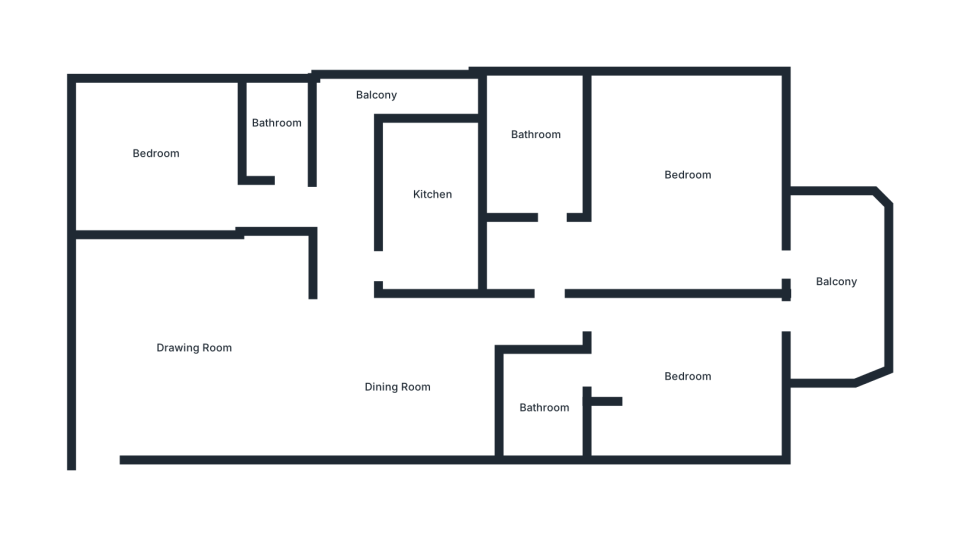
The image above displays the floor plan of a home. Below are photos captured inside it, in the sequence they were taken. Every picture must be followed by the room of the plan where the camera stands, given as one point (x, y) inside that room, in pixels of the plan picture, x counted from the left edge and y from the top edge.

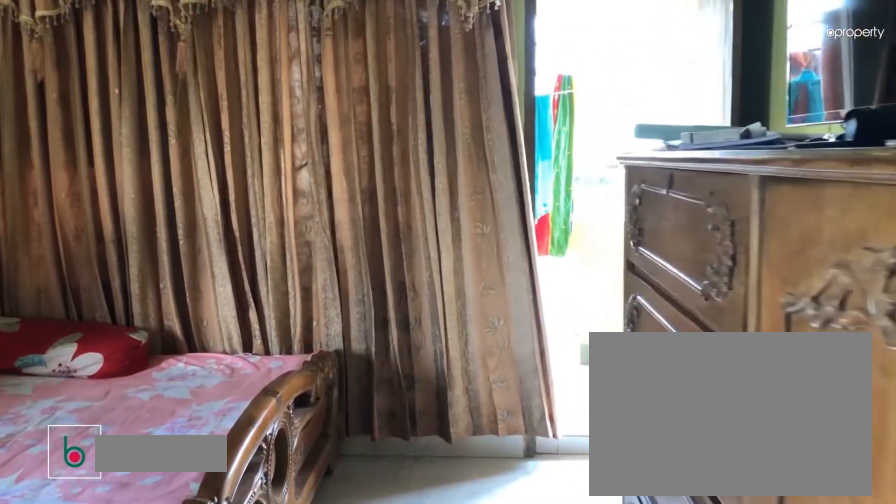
(683, 172)
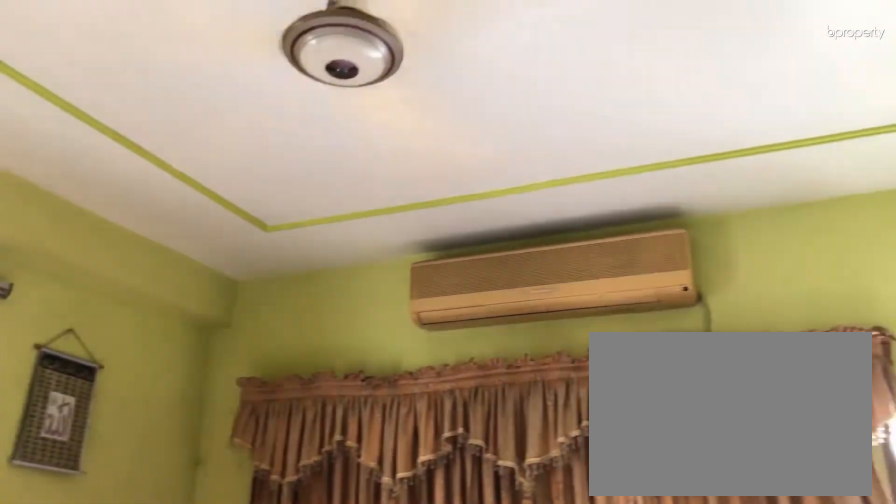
(683, 172)
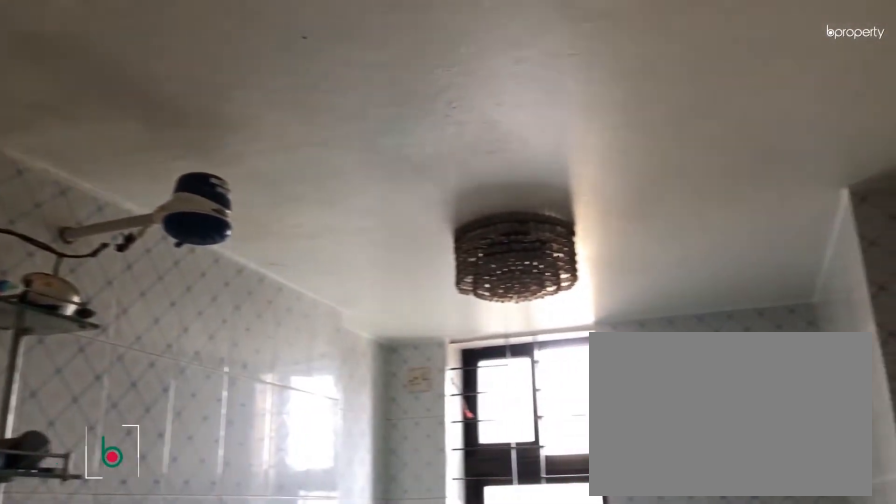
(528, 147)
